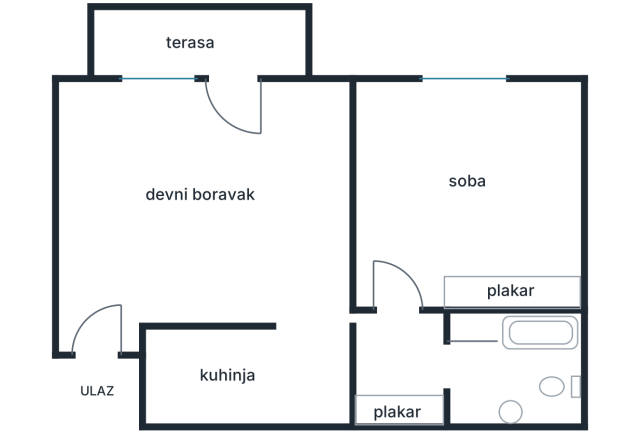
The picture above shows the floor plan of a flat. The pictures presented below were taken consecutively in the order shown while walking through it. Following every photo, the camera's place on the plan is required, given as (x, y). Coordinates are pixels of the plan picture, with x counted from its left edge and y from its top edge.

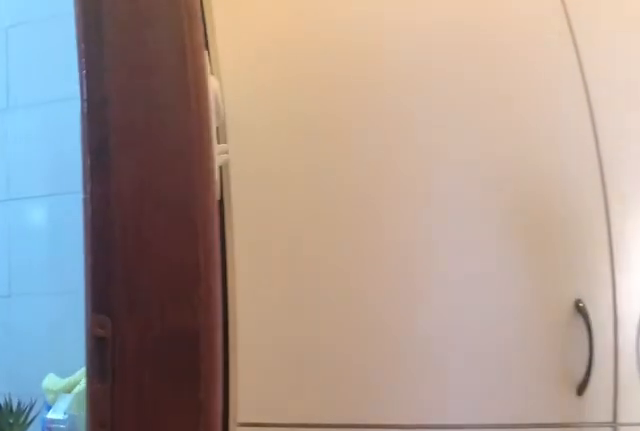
(412, 326)
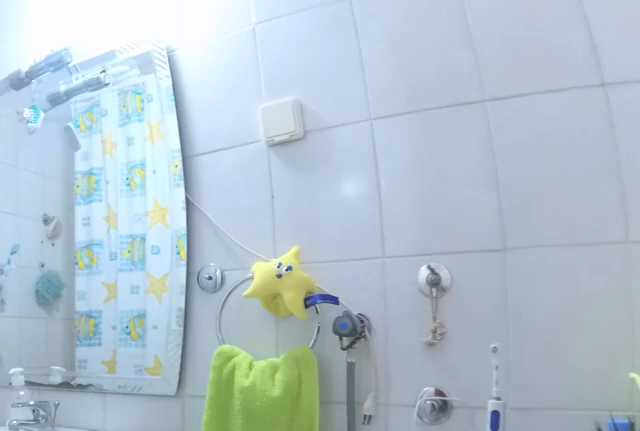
(445, 347)
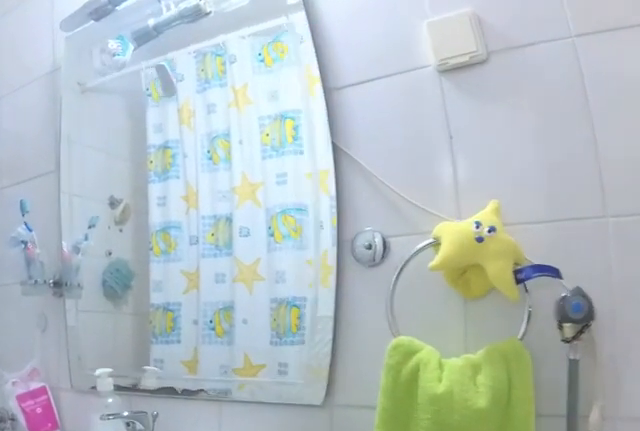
(459, 349)
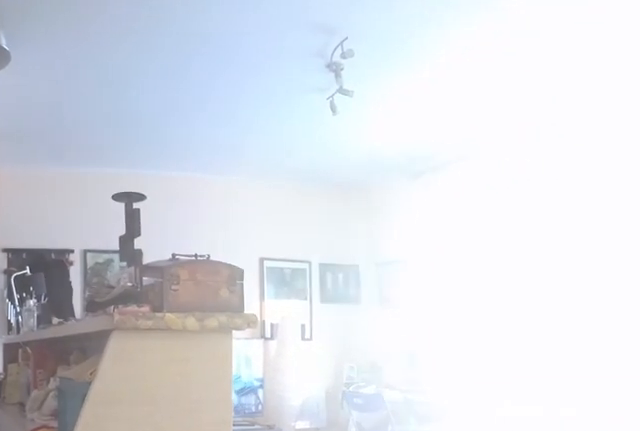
(327, 350)
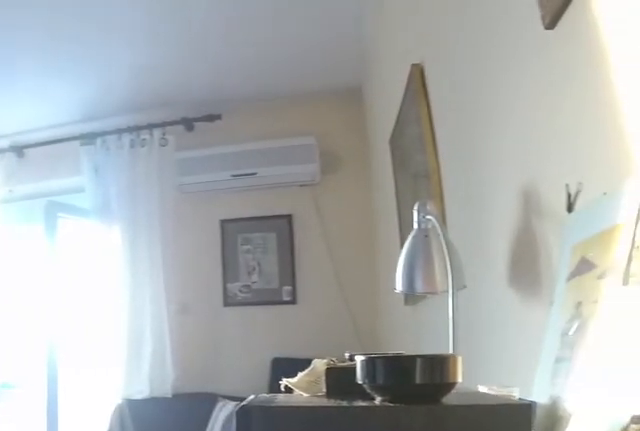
(308, 350)
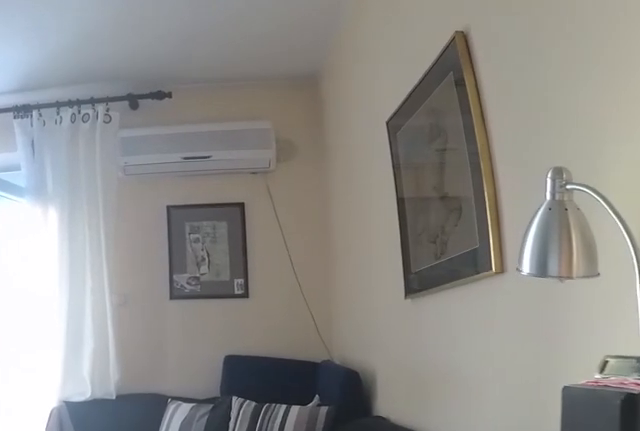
(281, 311)
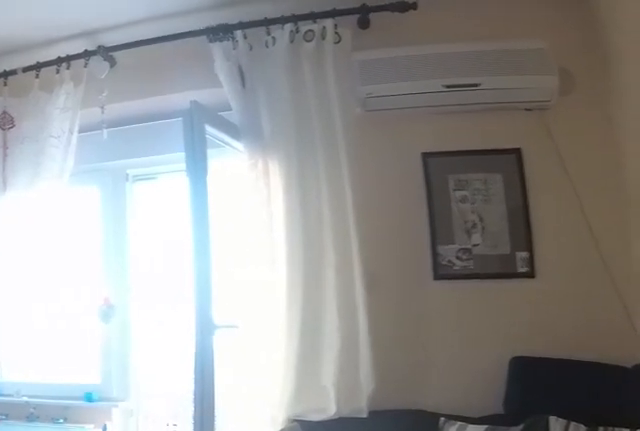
(250, 251)
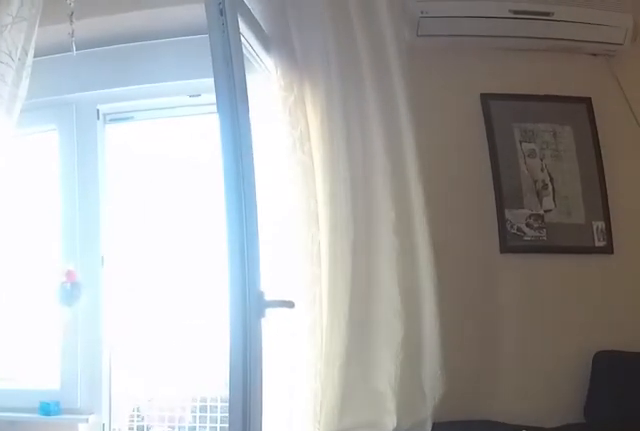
(239, 225)
